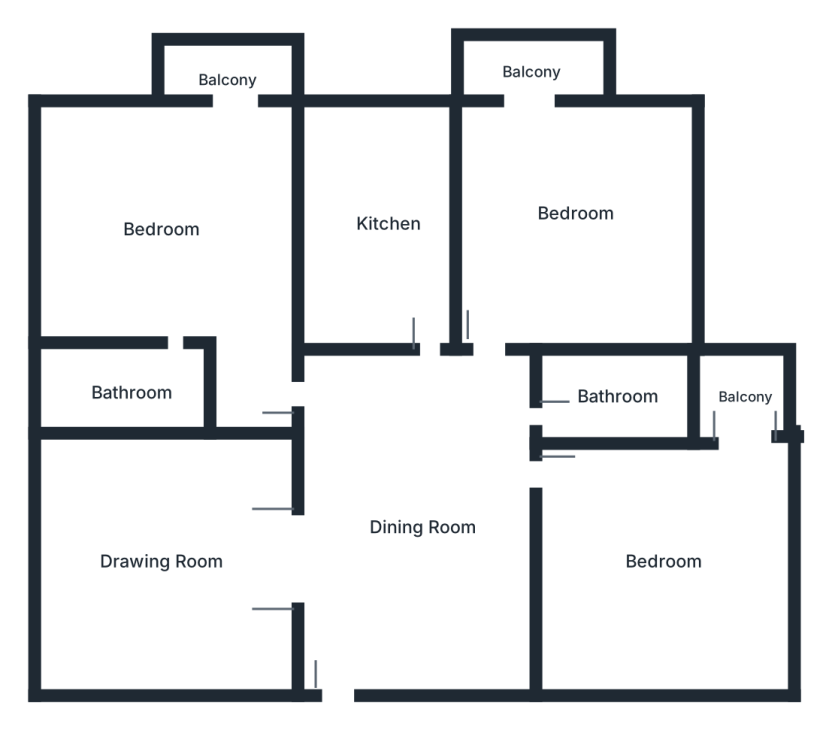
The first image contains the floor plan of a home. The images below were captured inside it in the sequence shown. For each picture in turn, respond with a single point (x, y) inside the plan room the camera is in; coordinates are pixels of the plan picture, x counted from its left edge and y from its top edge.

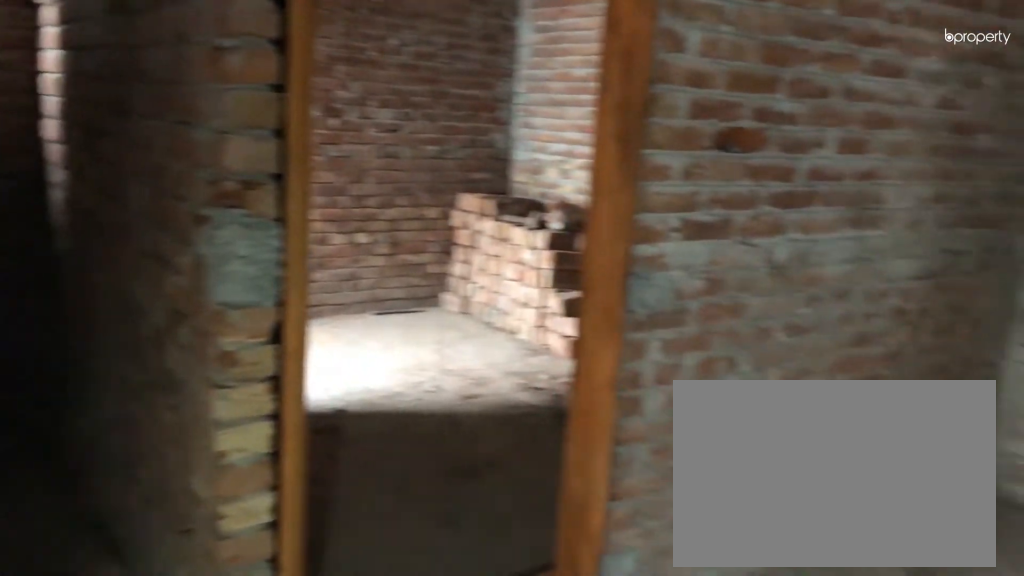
(422, 520)
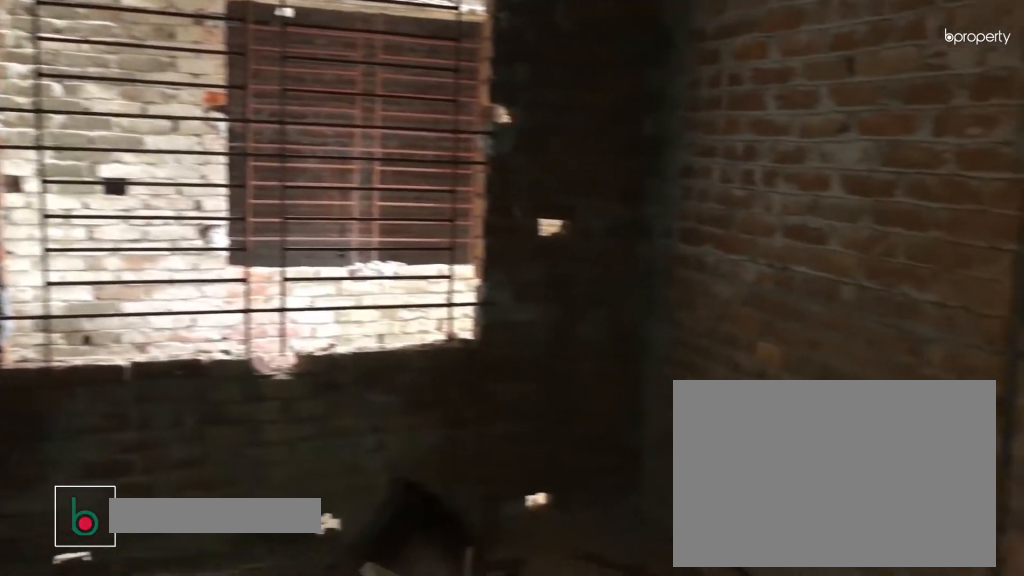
(160, 561)
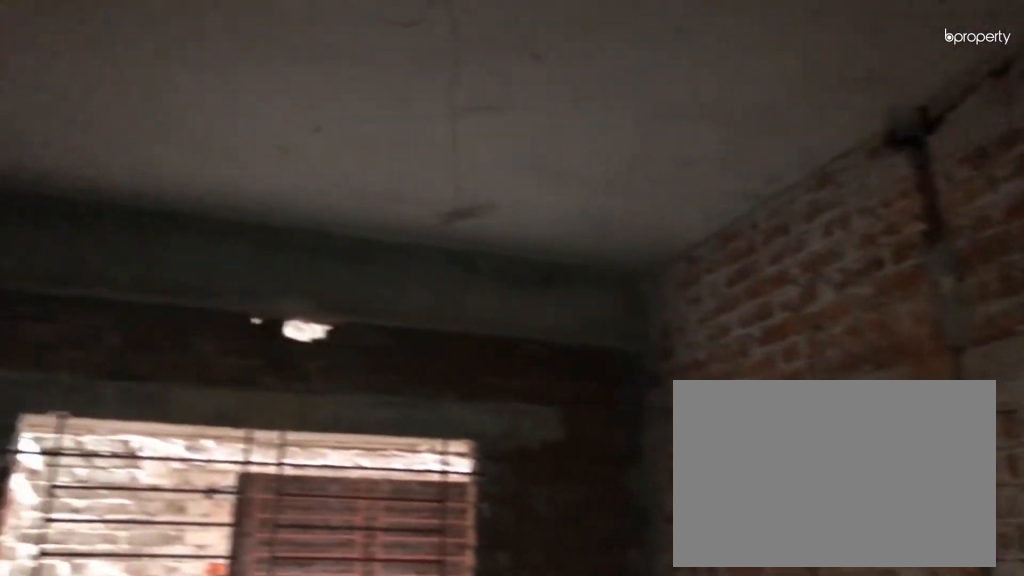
(160, 561)
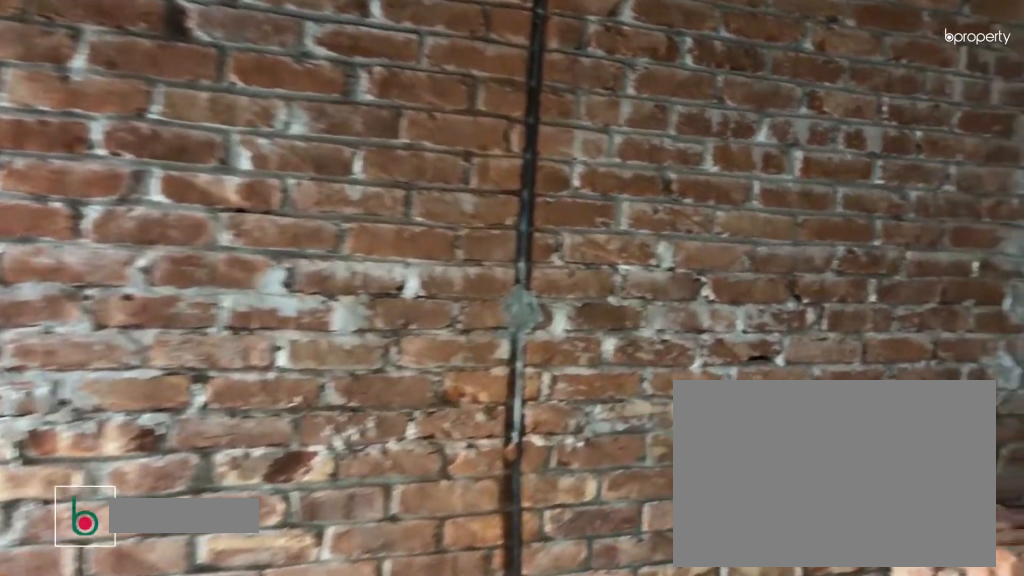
(662, 566)
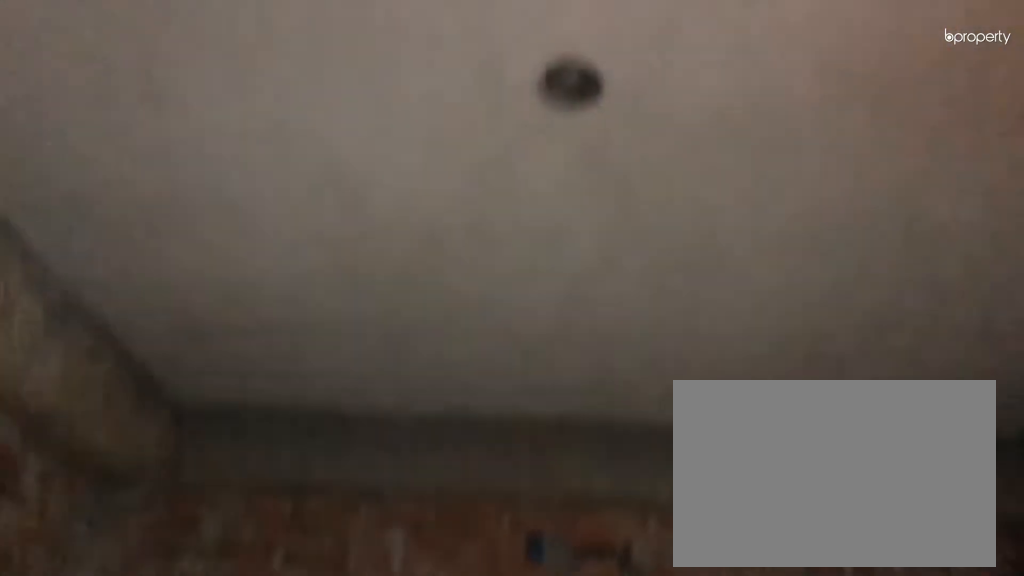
(662, 566)
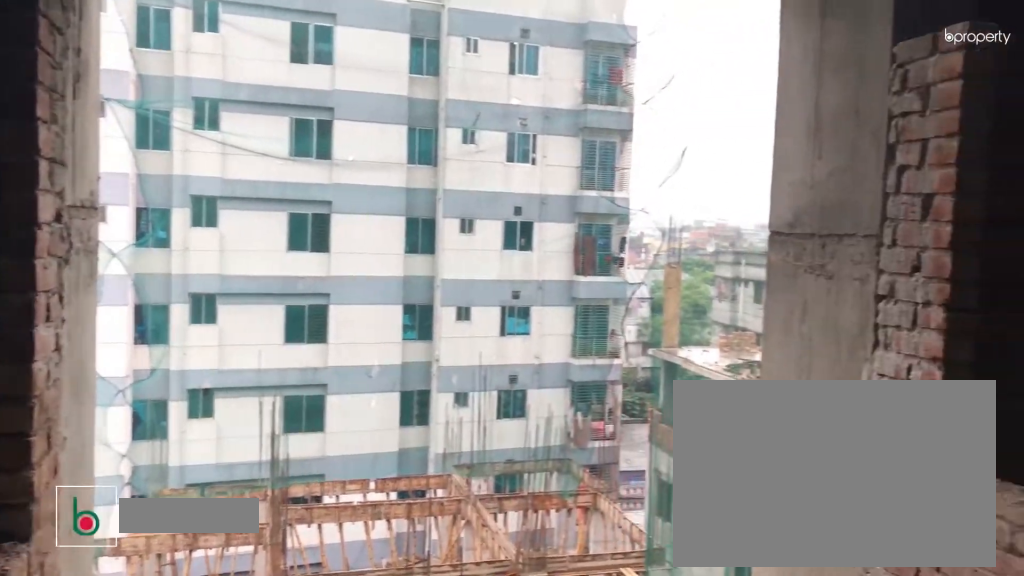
(746, 398)
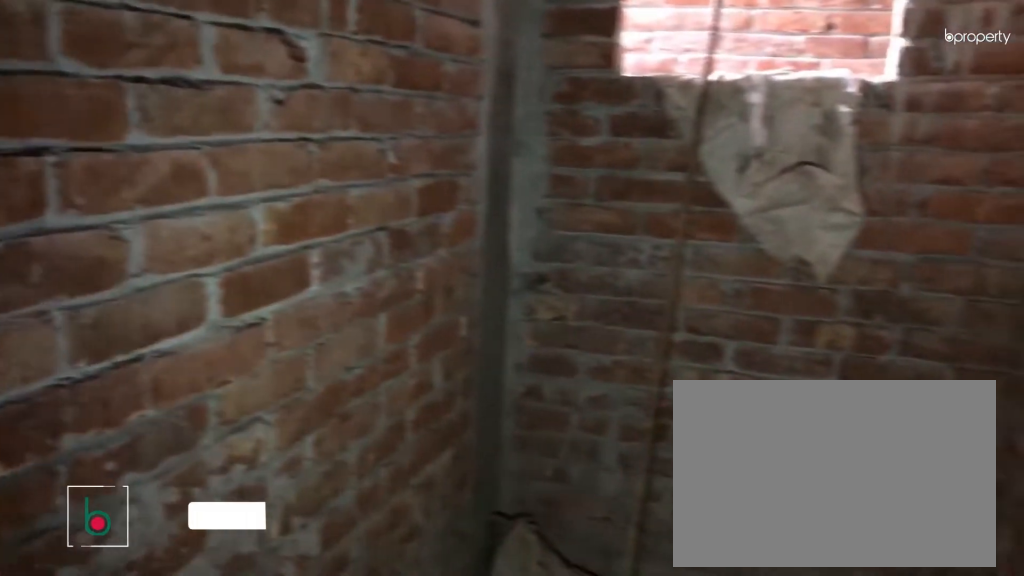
(616, 392)
